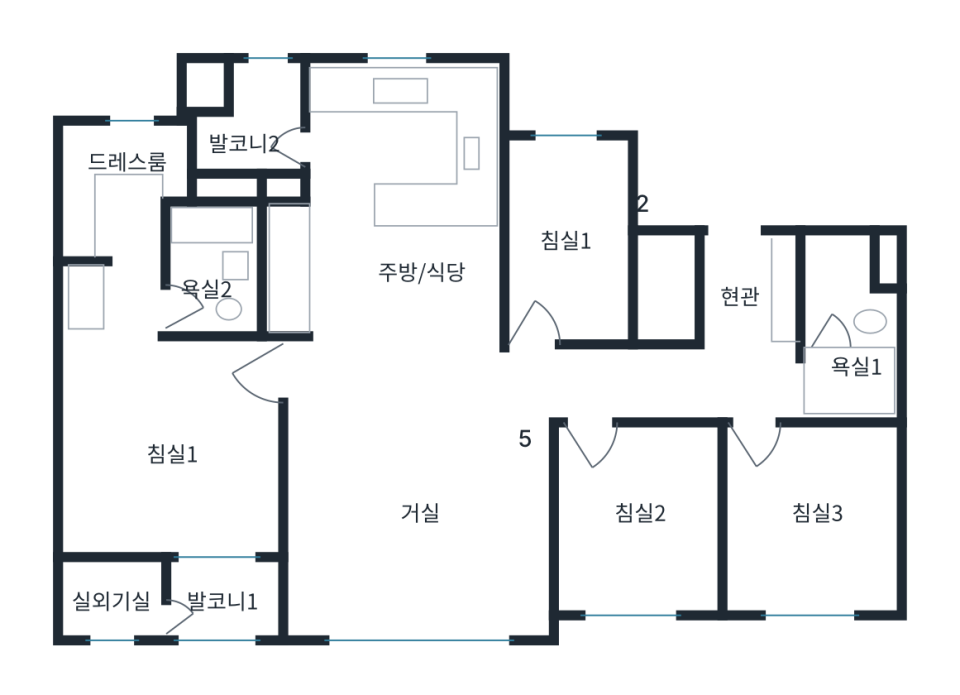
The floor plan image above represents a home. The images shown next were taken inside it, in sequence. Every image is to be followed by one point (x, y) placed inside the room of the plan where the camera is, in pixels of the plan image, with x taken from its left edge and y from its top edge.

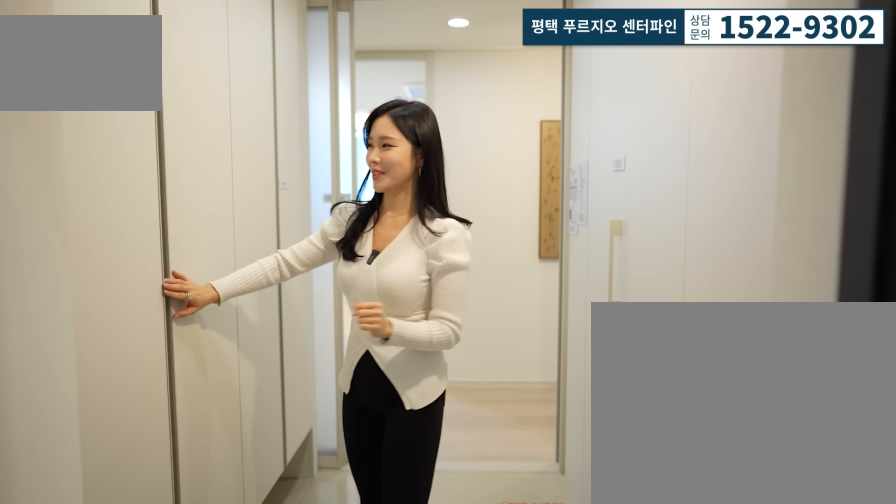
(766, 280)
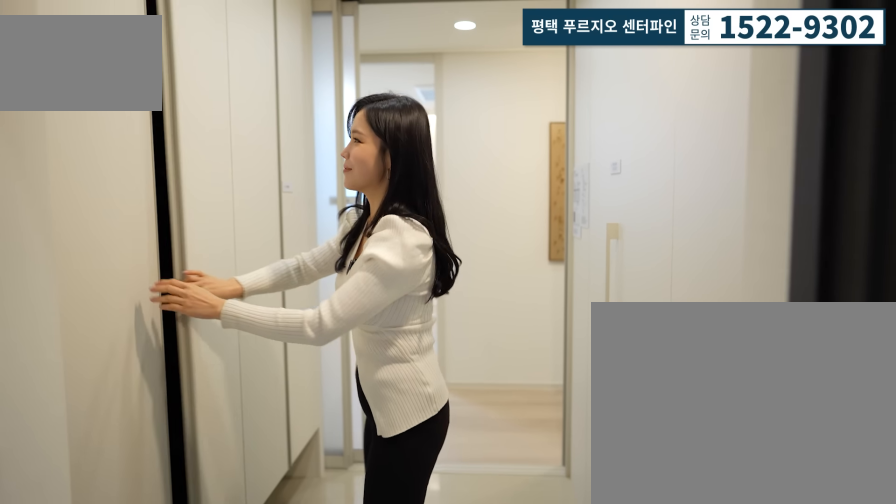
(724, 268)
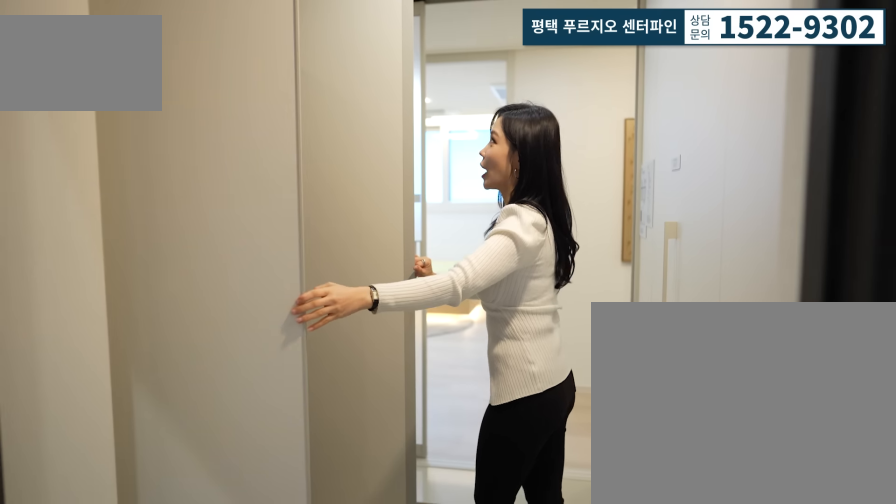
(723, 269)
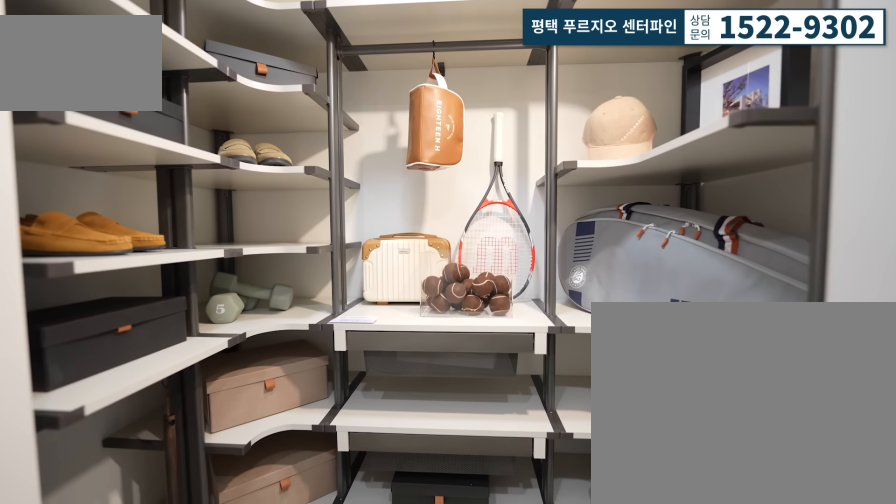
(726, 286)
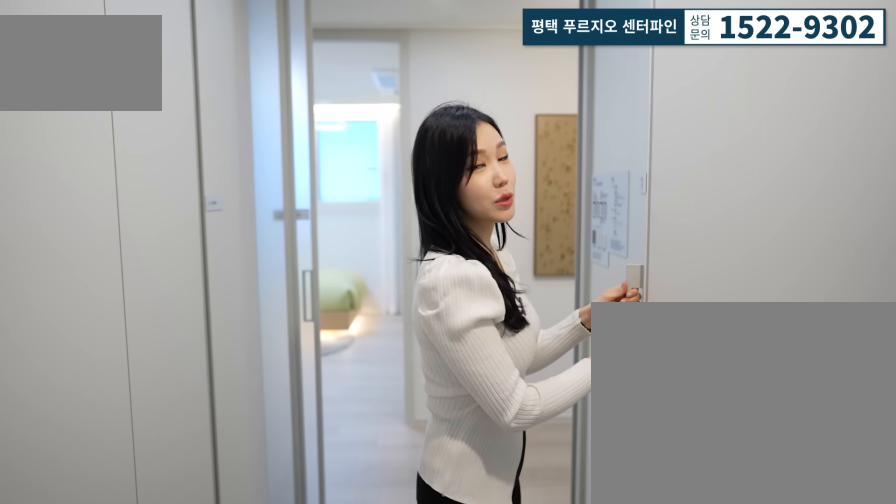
(726, 285)
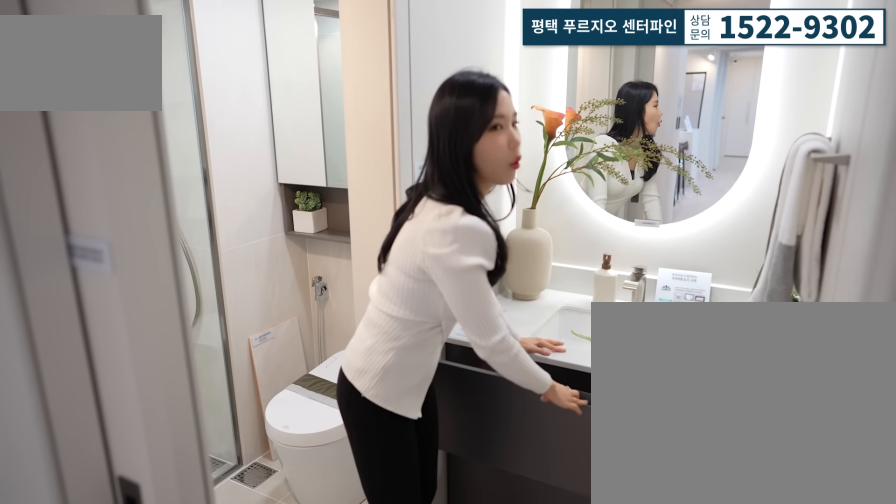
(834, 358)
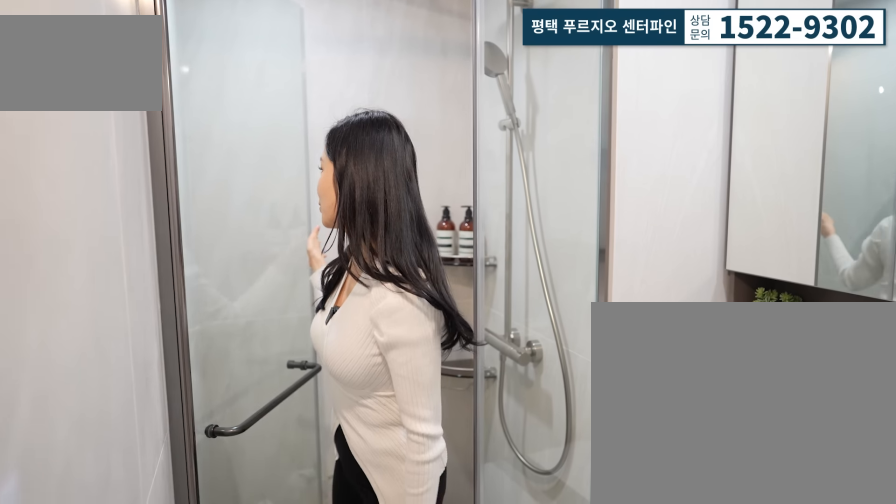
(868, 381)
